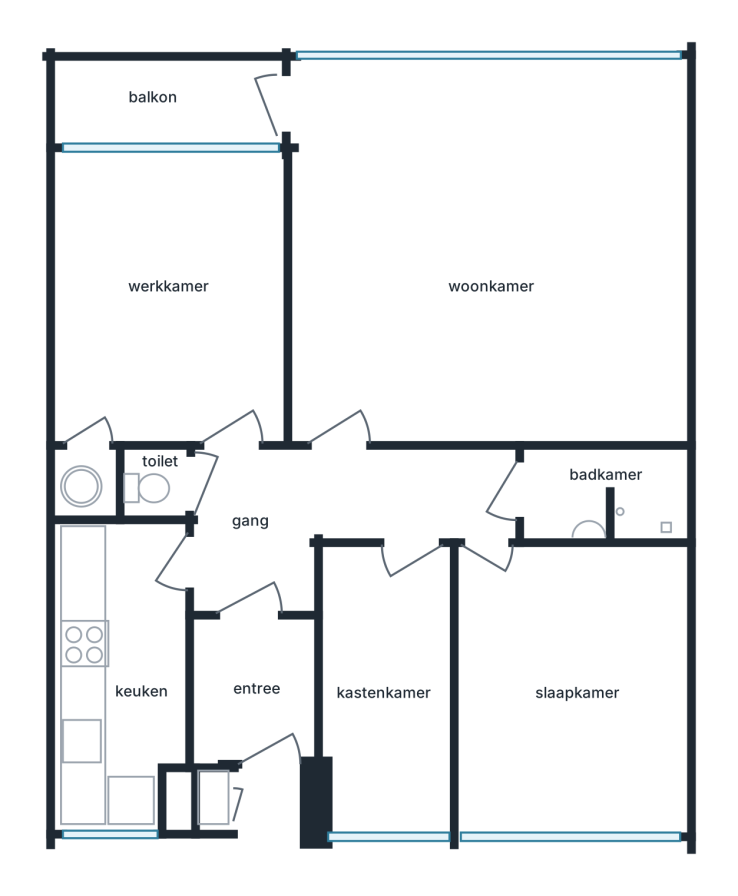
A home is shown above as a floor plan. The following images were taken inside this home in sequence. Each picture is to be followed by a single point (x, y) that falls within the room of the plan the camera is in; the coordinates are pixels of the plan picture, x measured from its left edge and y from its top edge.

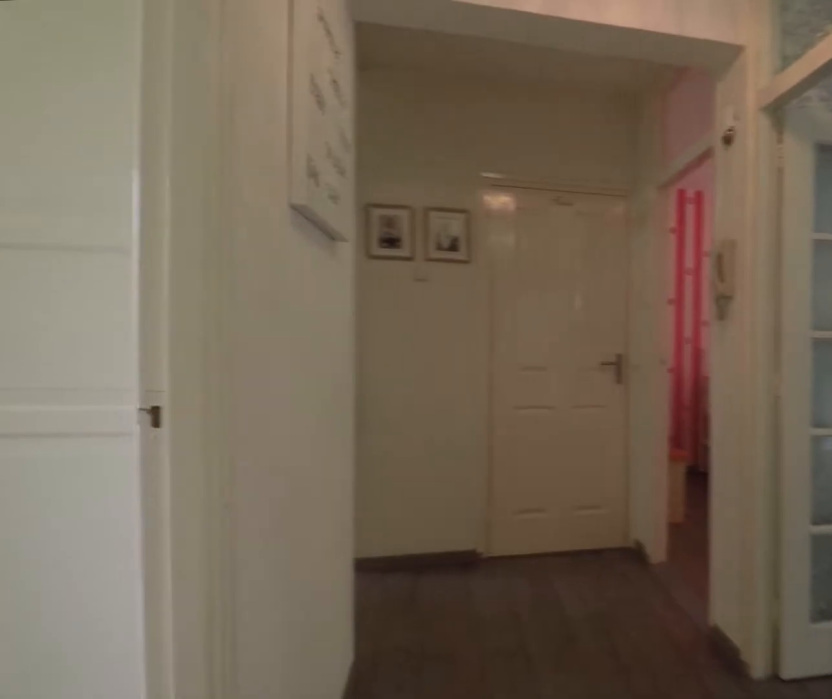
(332, 511)
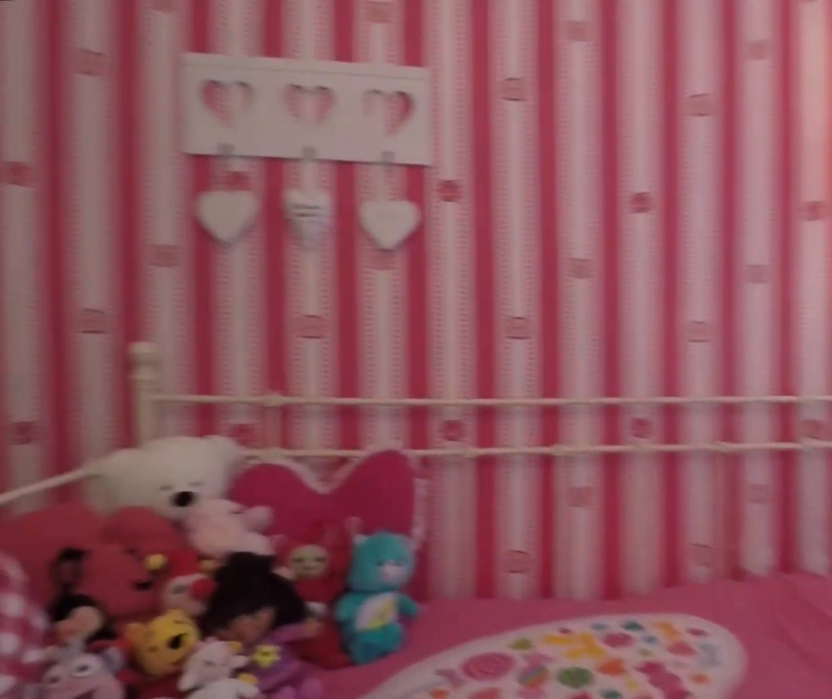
(171, 303)
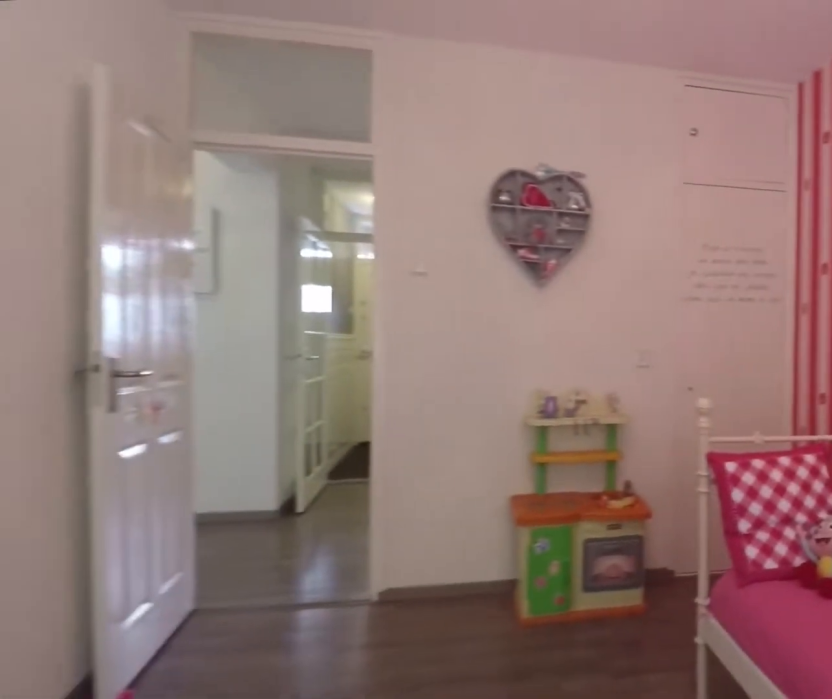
(171, 303)
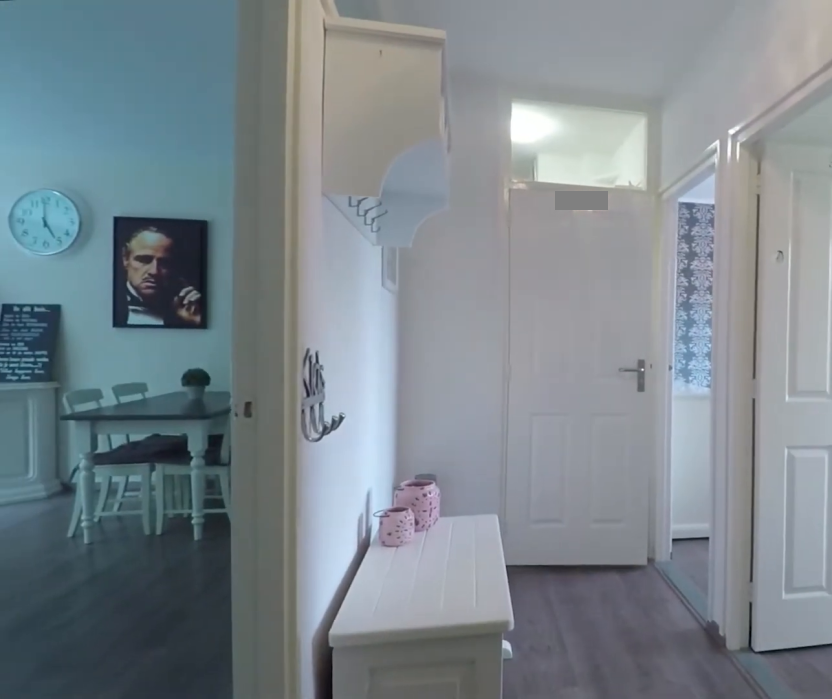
(333, 511)
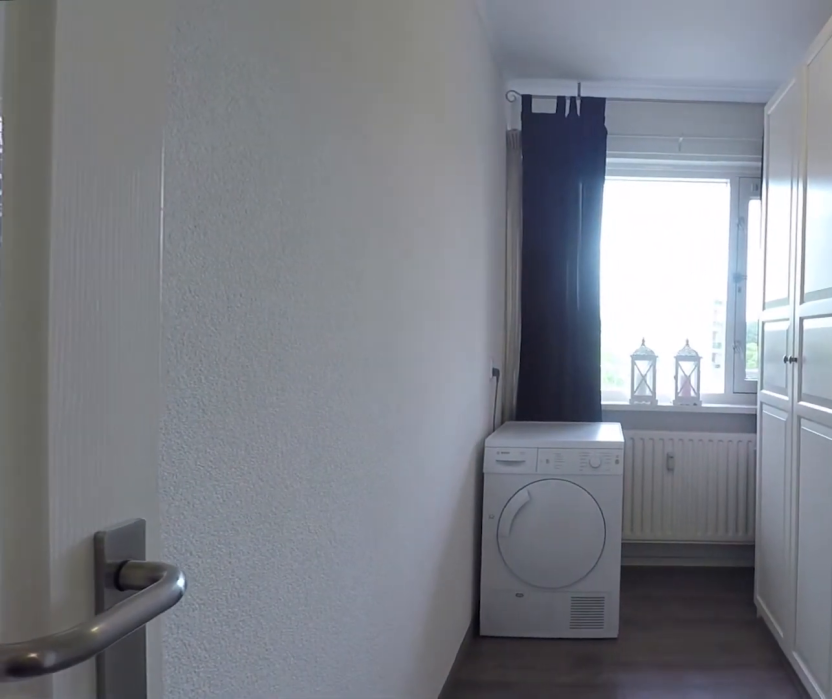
(387, 688)
